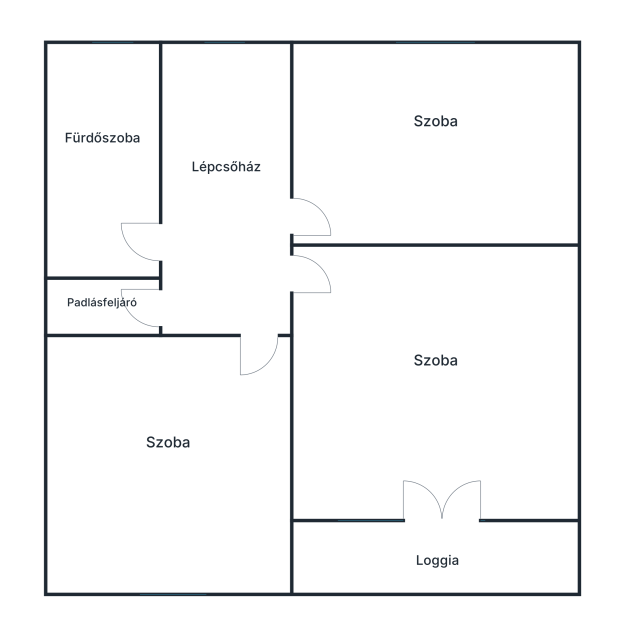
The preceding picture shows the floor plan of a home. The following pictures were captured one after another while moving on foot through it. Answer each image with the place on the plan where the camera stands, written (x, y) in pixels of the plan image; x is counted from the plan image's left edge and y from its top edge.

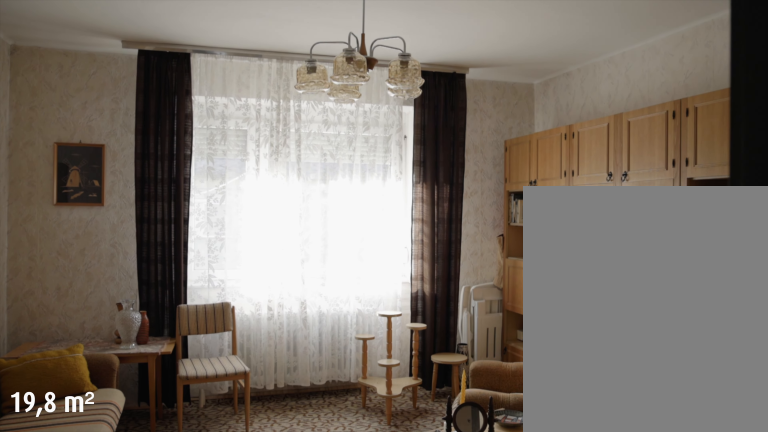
(254, 339)
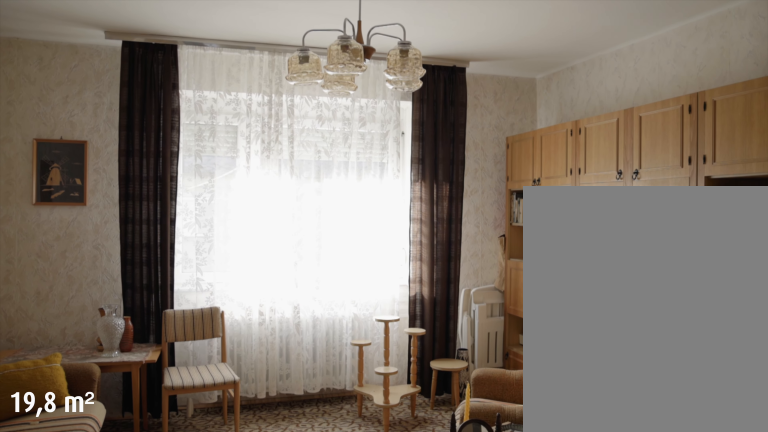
(244, 354)
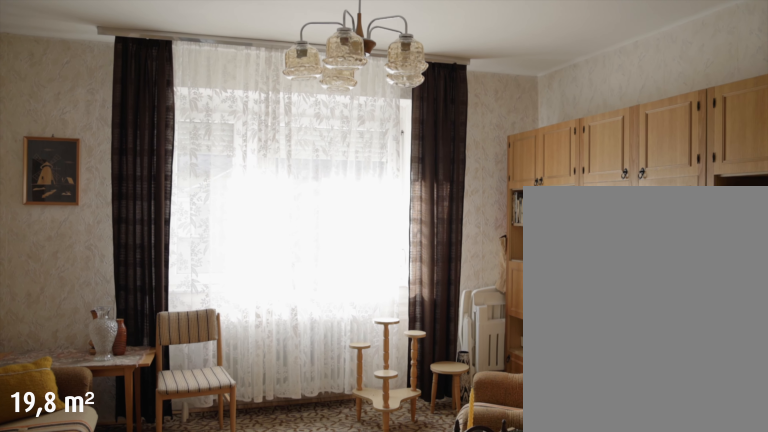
(238, 364)
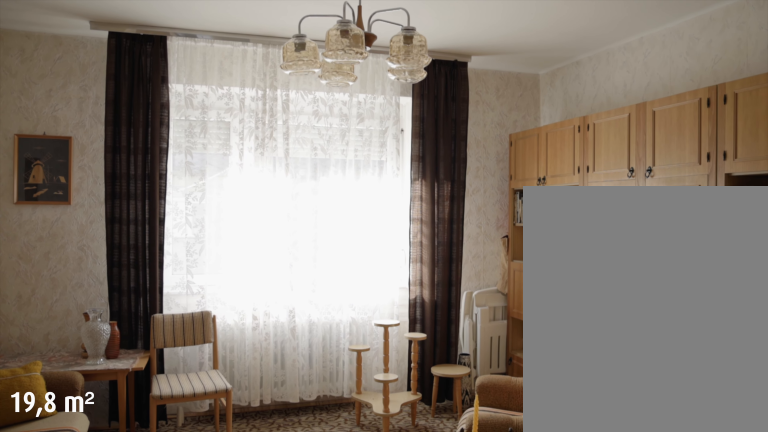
(232, 377)
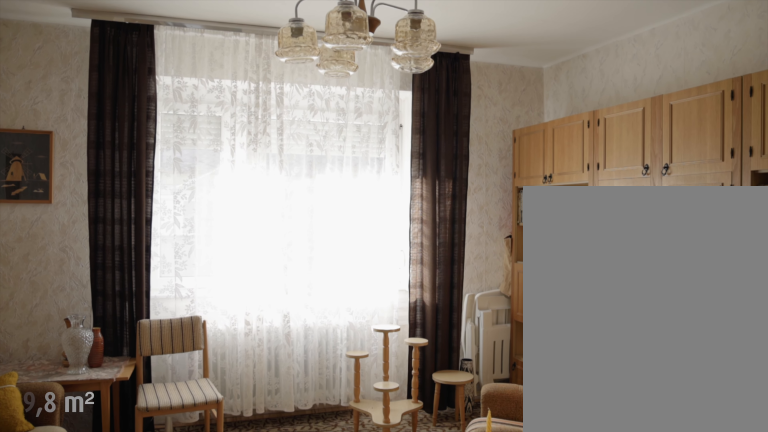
(218, 414)
